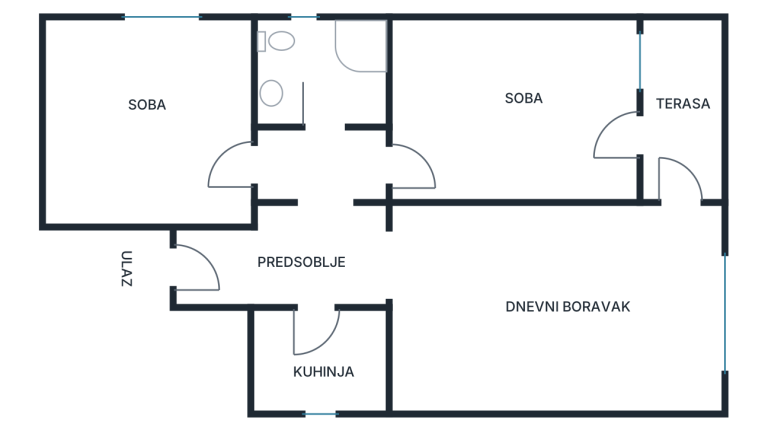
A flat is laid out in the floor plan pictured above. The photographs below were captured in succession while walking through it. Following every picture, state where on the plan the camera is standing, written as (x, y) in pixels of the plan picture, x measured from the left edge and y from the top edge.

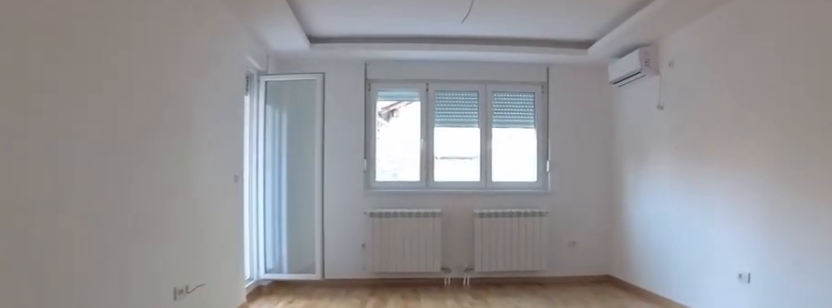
(384, 267)
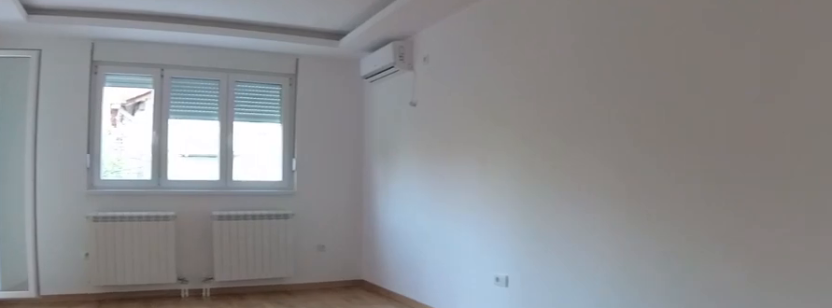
(396, 268)
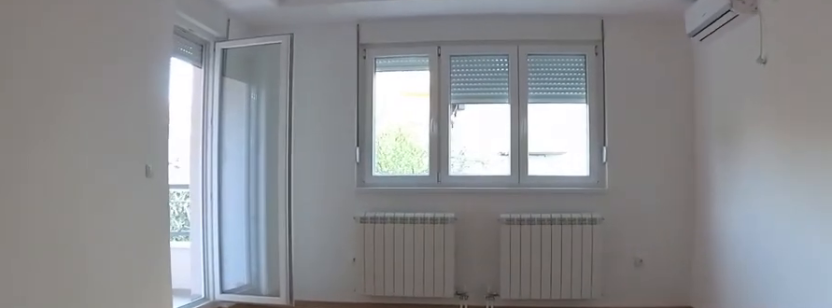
(520, 277)
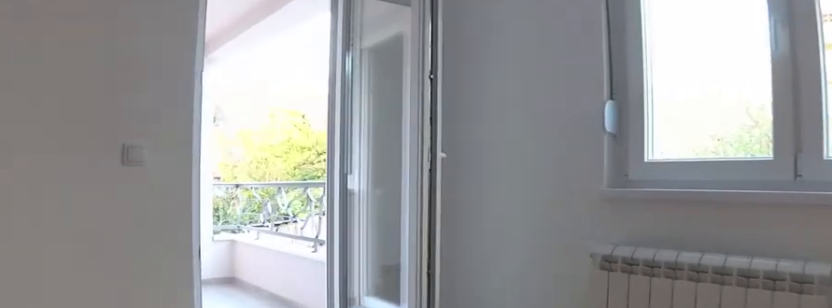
(637, 277)
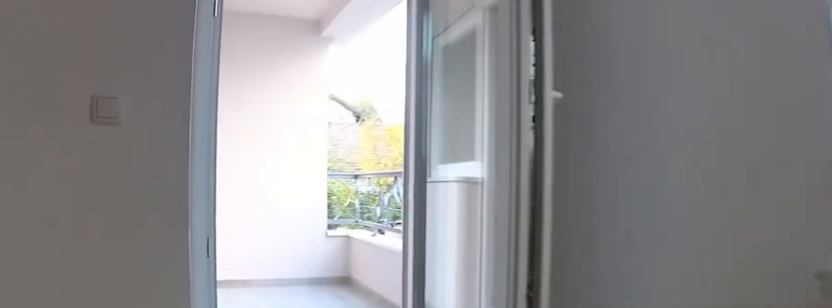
(649, 262)
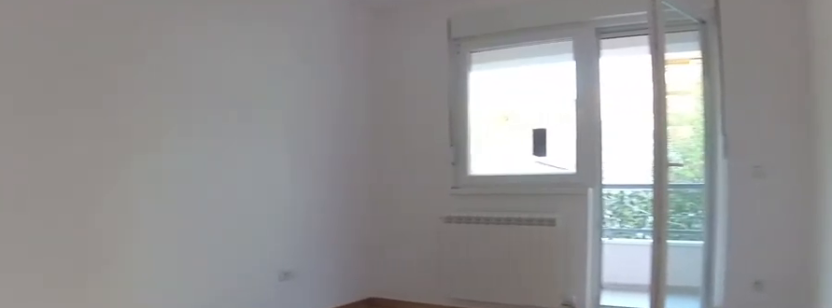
(382, 172)
